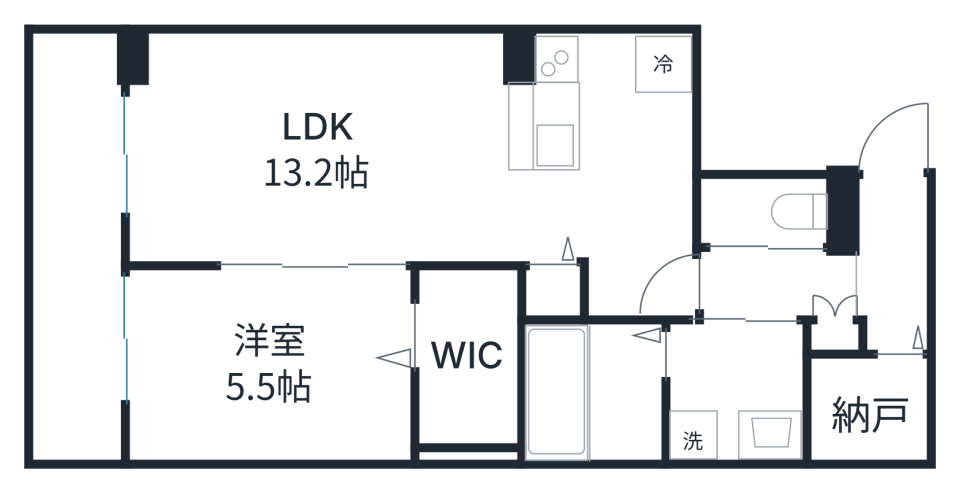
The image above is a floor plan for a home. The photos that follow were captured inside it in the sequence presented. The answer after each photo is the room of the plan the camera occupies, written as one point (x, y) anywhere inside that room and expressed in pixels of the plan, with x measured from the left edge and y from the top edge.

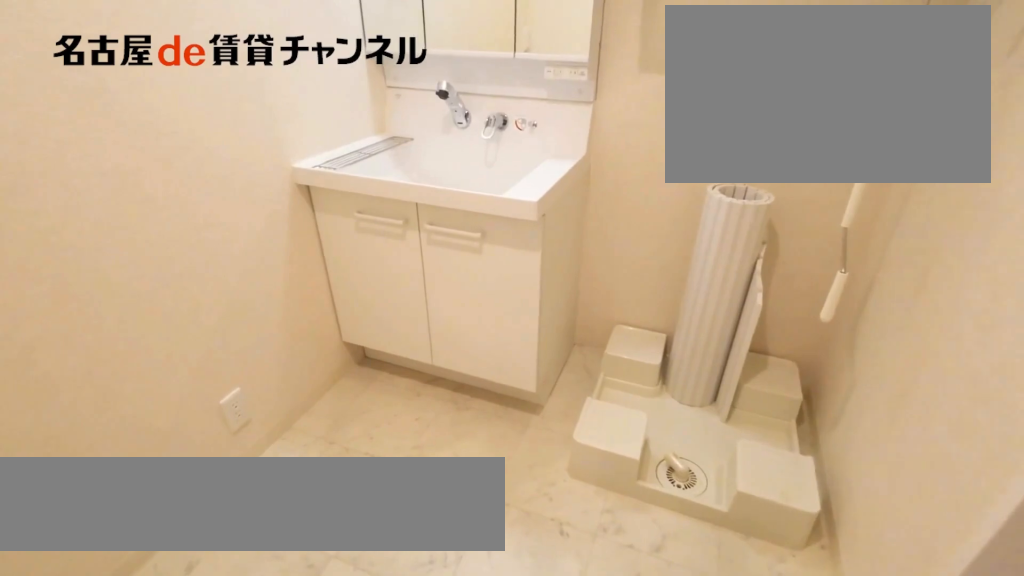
(734, 389)
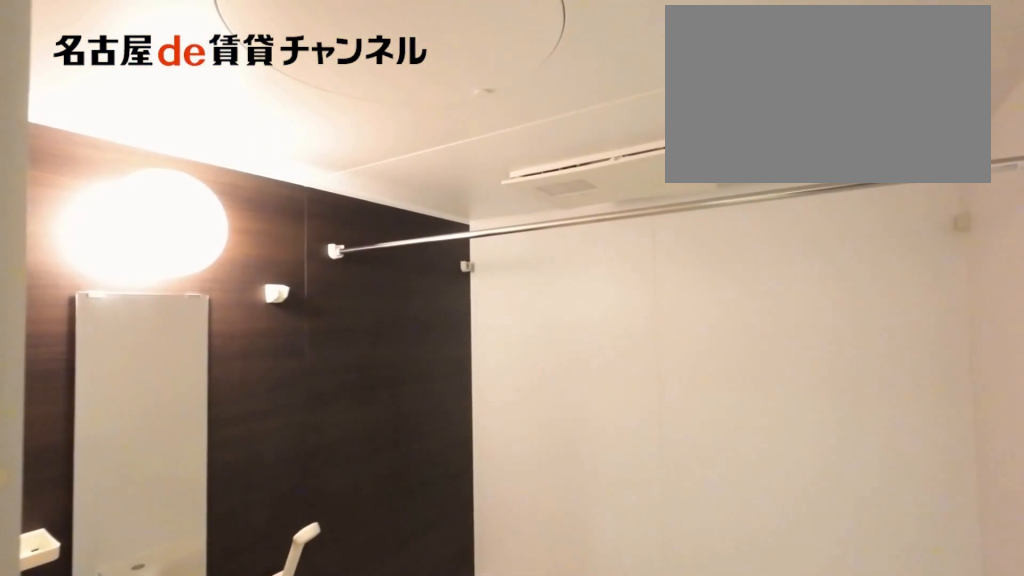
(591, 390)
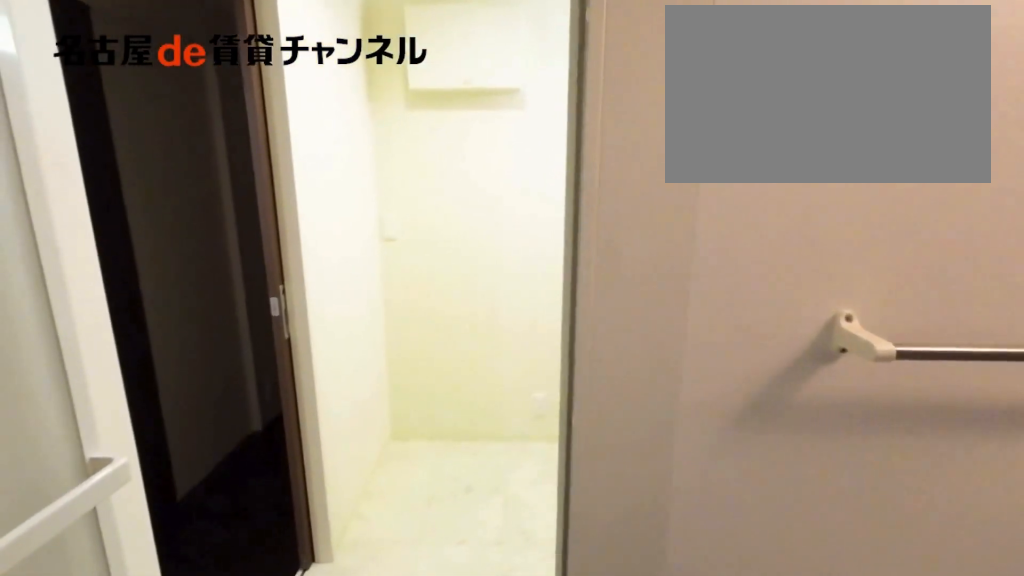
(591, 390)
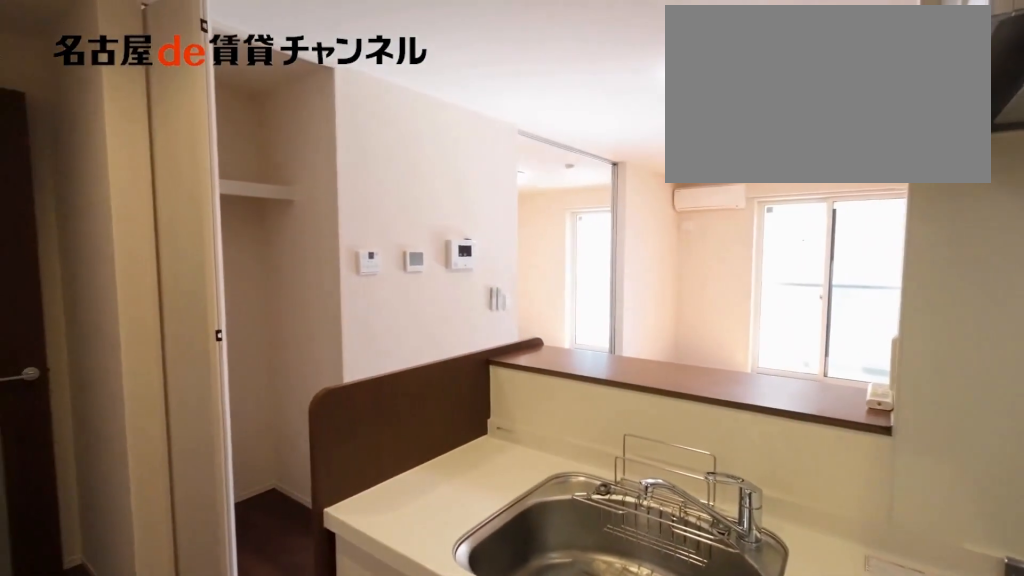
(548, 111)
